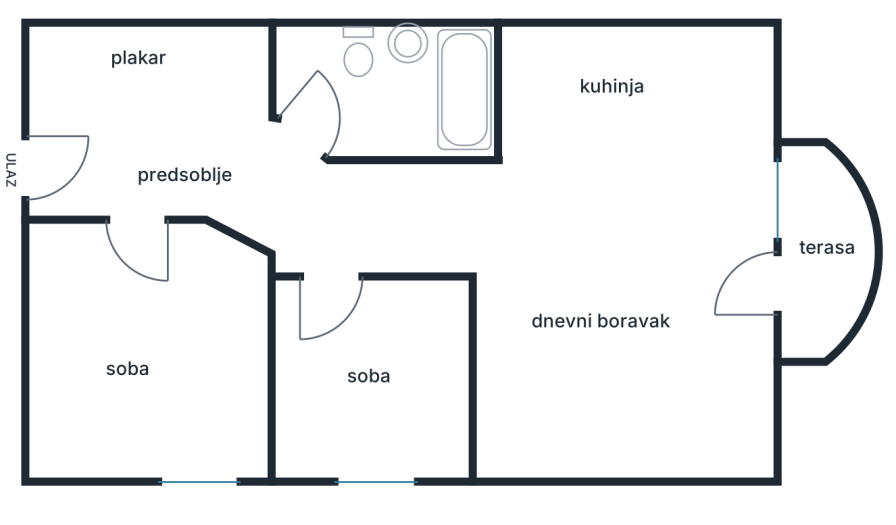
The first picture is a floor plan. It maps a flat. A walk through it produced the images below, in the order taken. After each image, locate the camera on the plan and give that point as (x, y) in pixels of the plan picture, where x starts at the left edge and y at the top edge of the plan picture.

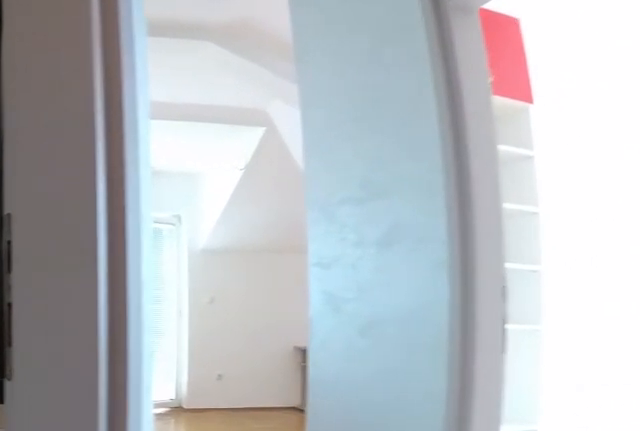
(260, 158)
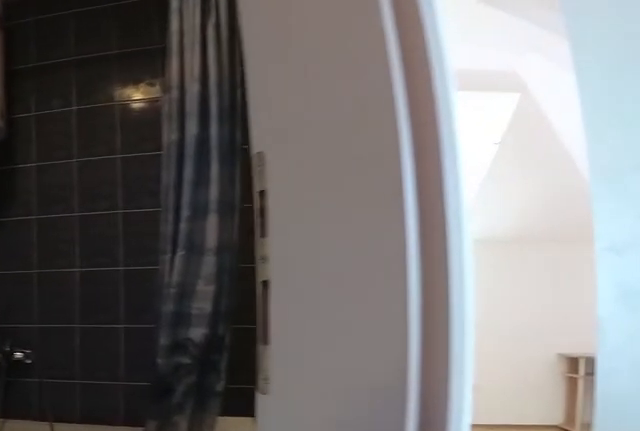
(270, 156)
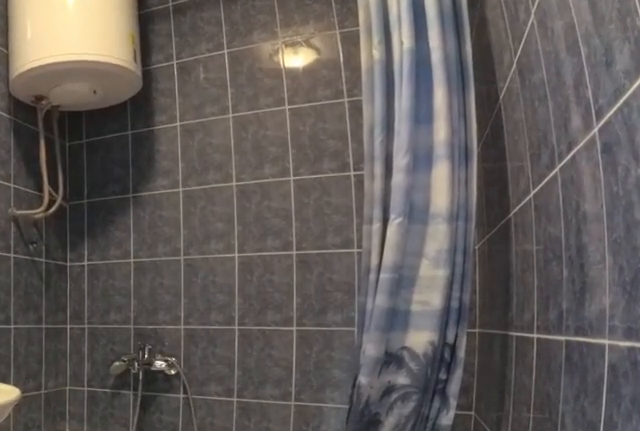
(302, 127)
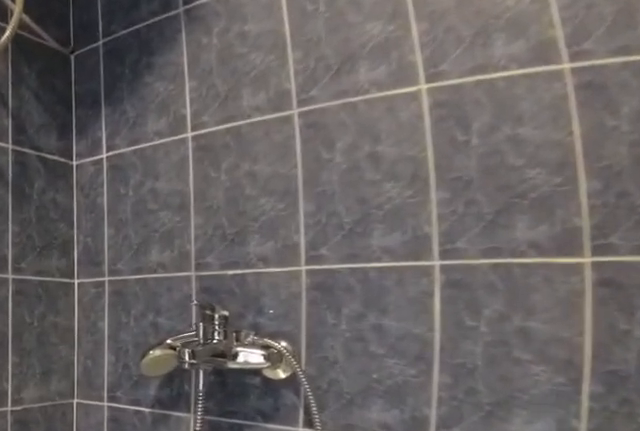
(394, 117)
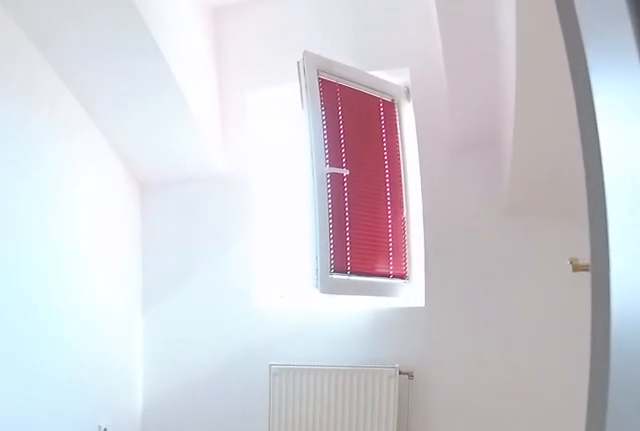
(318, 216)
